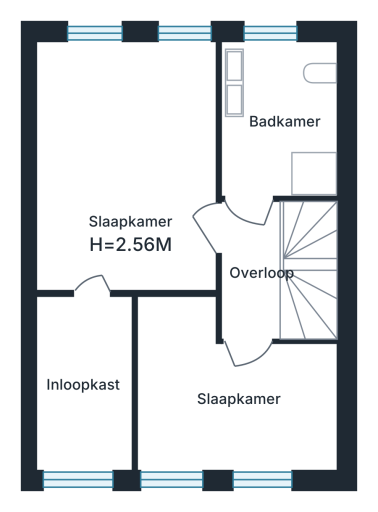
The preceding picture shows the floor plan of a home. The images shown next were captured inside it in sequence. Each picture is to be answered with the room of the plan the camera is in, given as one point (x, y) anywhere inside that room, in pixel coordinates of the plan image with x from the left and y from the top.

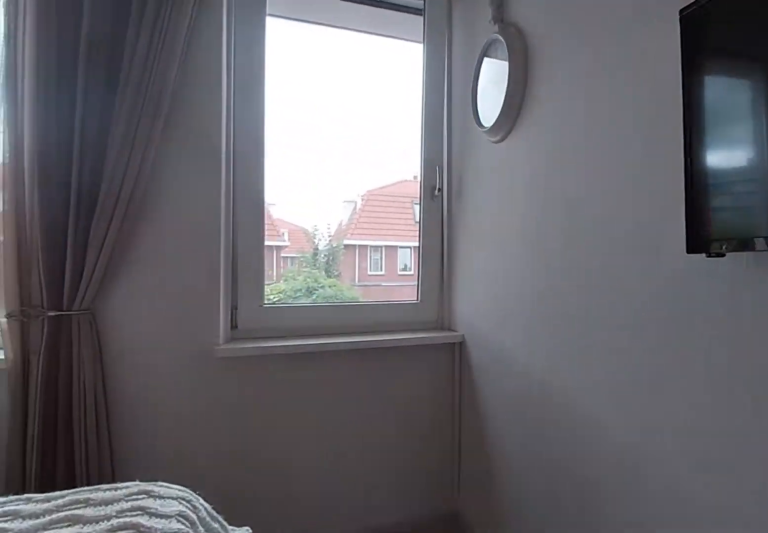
(127, 167)
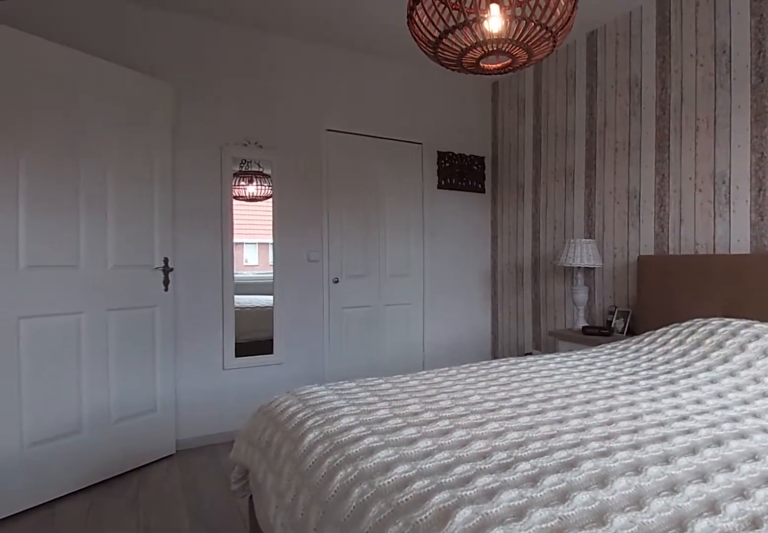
(127, 167)
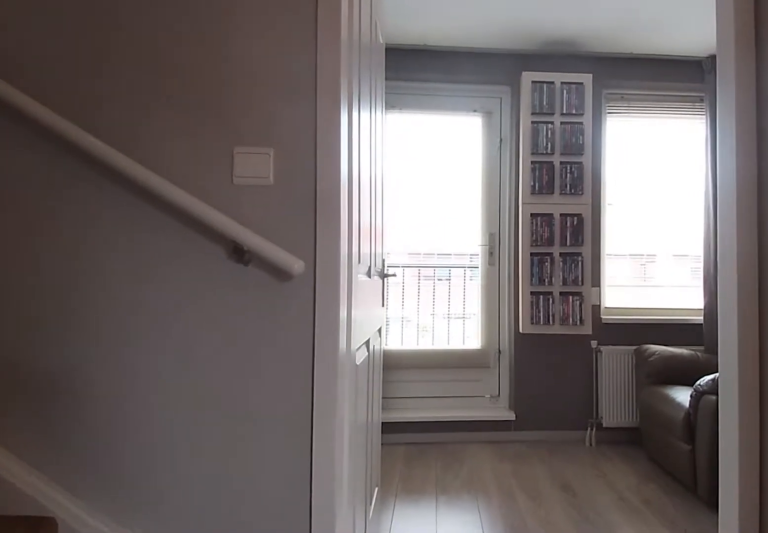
(250, 273)
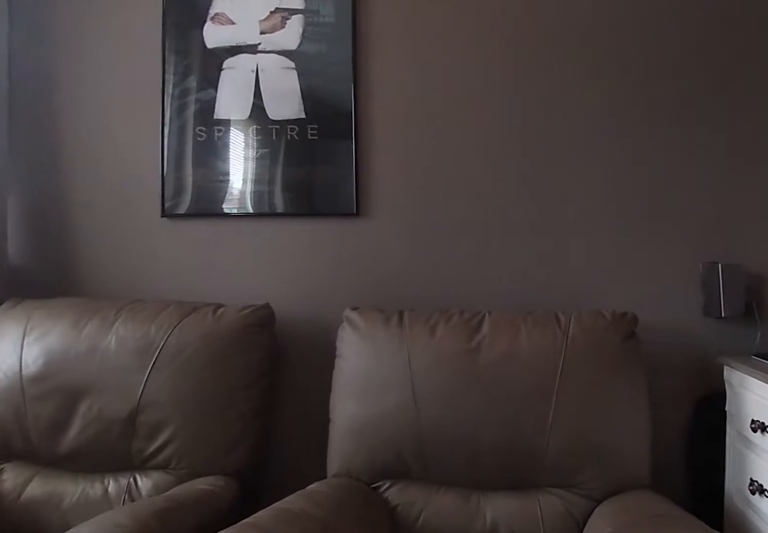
(246, 454)
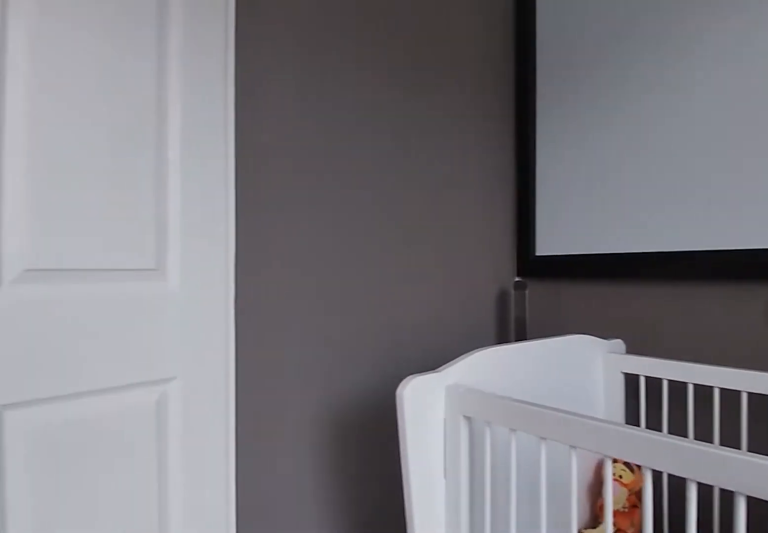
(246, 454)
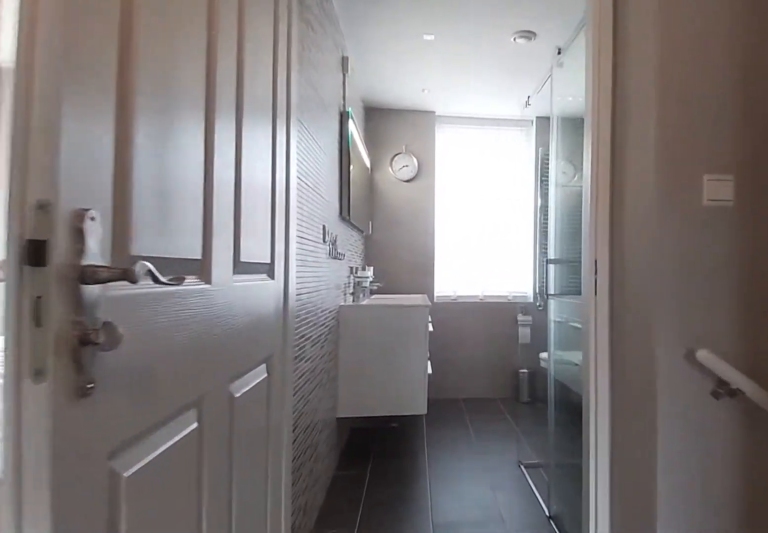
(250, 273)
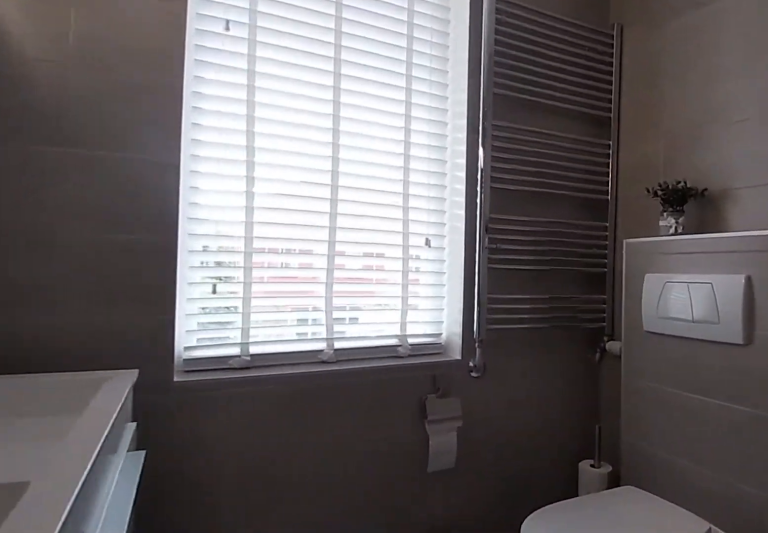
(279, 118)
